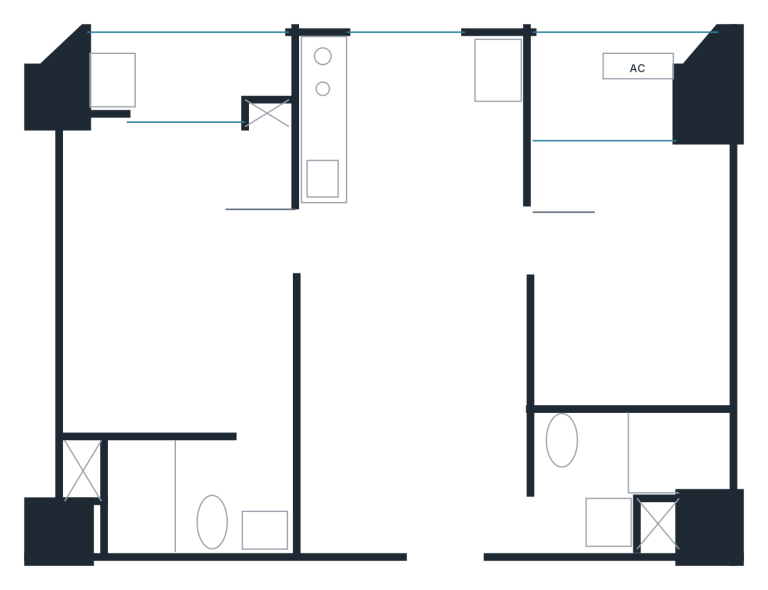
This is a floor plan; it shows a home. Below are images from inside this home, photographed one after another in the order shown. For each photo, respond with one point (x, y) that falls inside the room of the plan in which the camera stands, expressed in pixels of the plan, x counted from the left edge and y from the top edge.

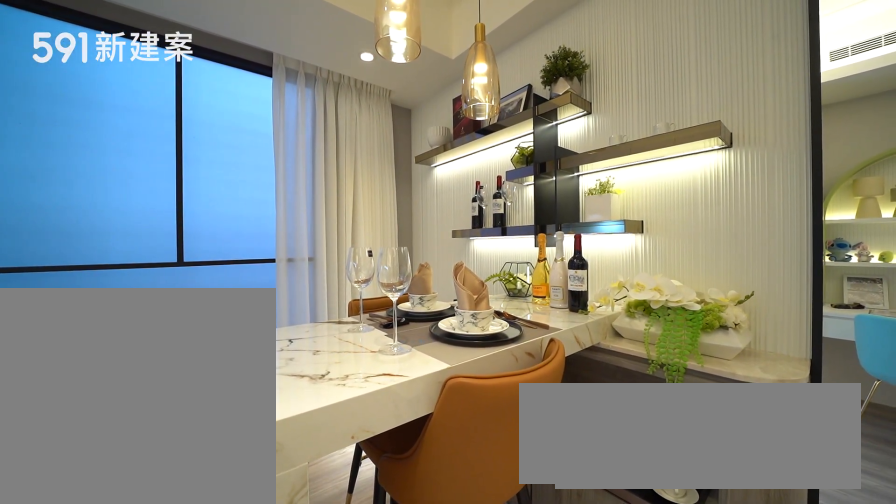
(462, 145)
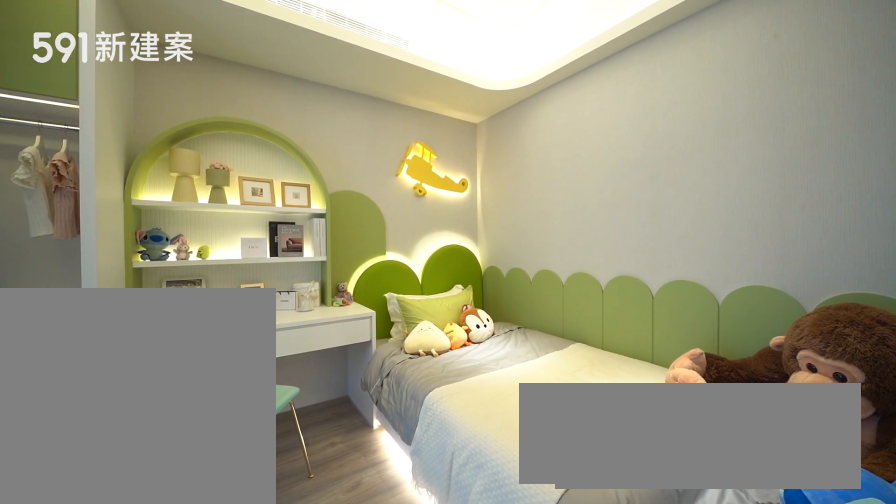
(629, 274)
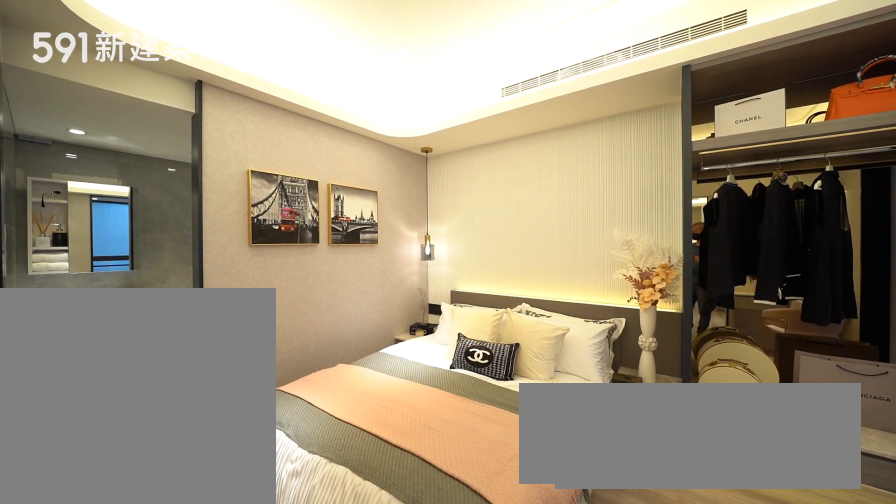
(172, 281)
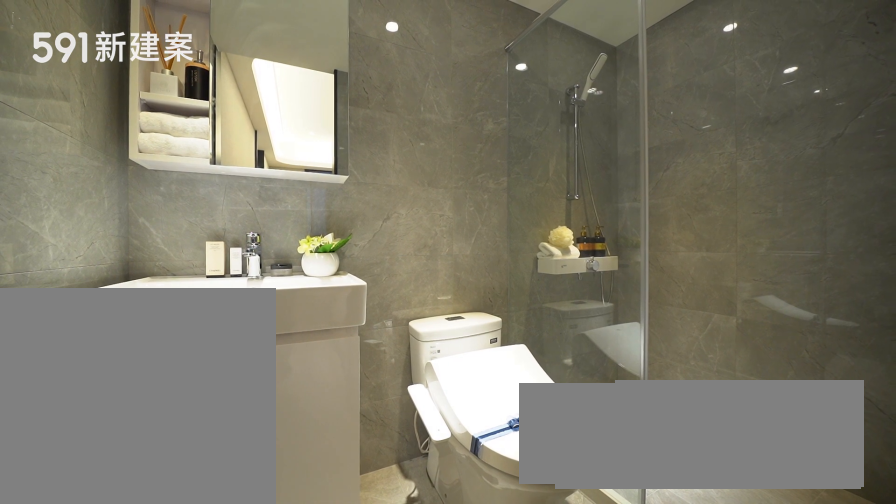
(198, 497)
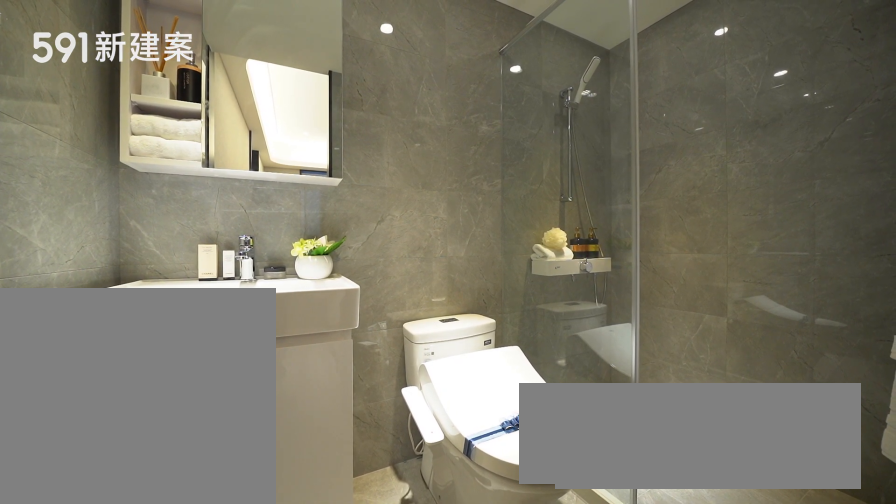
(198, 497)
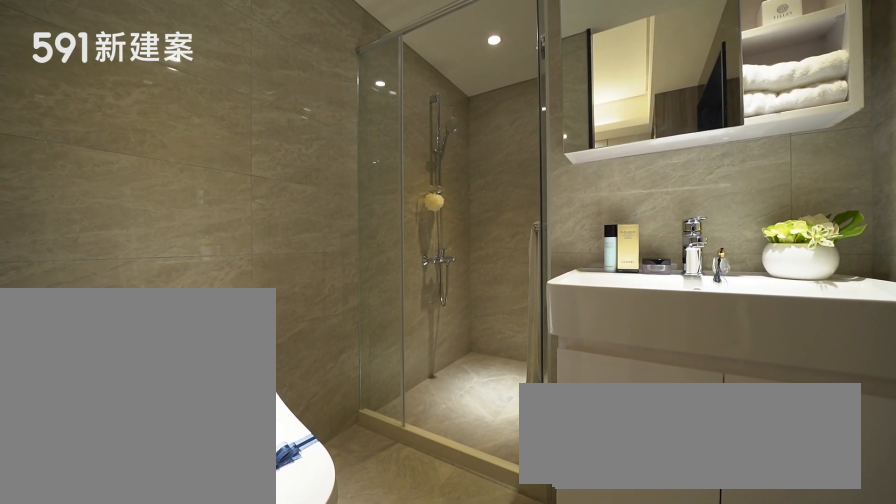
(635, 481)
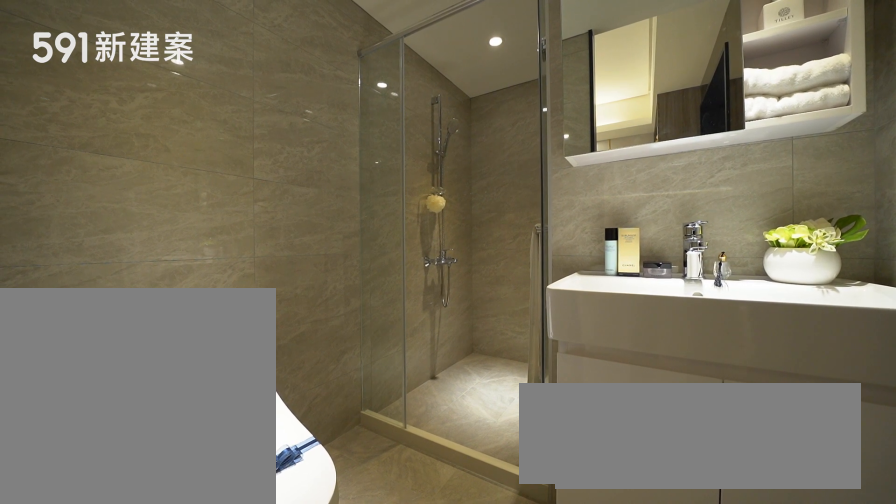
(635, 481)
